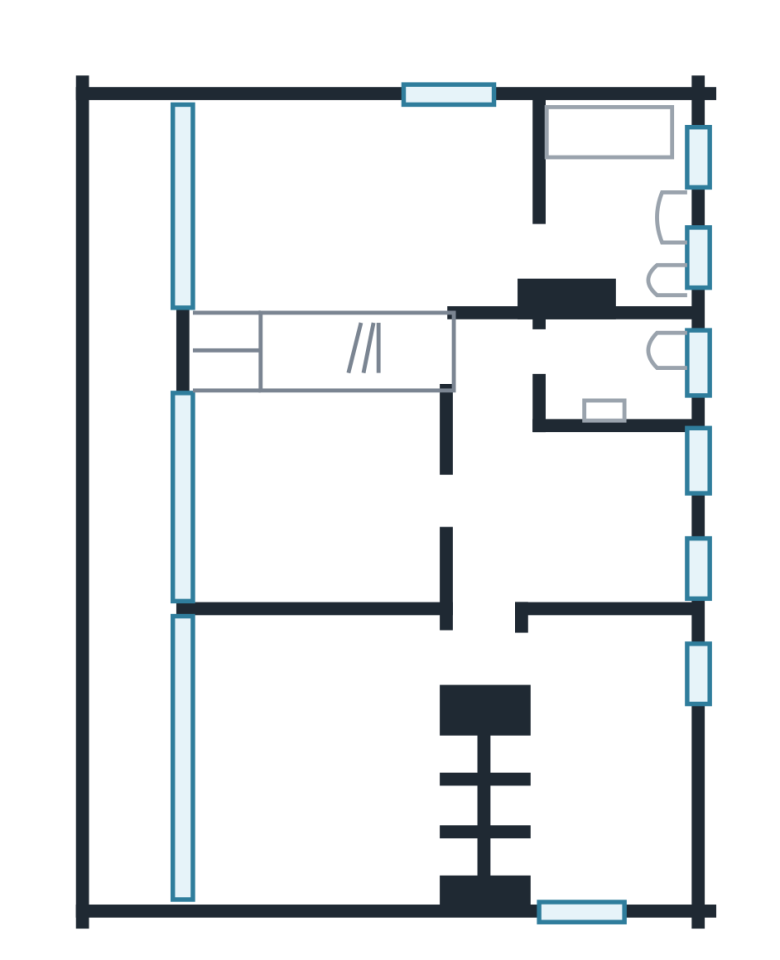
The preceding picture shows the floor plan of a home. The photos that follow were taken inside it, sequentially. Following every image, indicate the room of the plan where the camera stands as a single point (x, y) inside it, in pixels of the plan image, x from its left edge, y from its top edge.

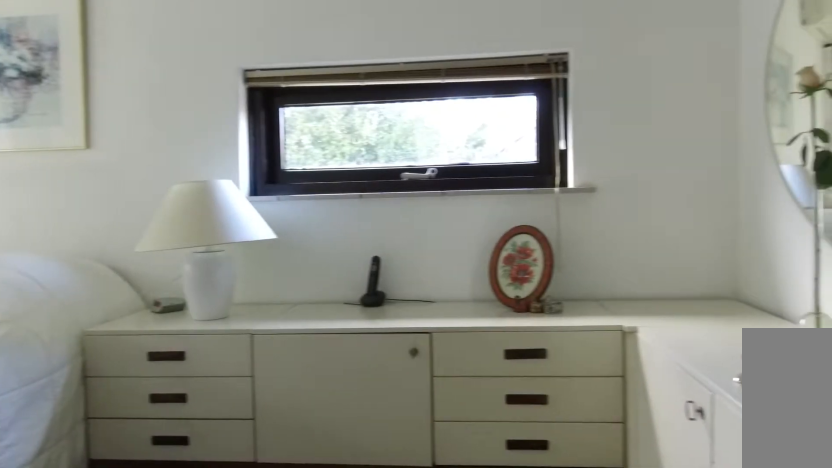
(368, 211)
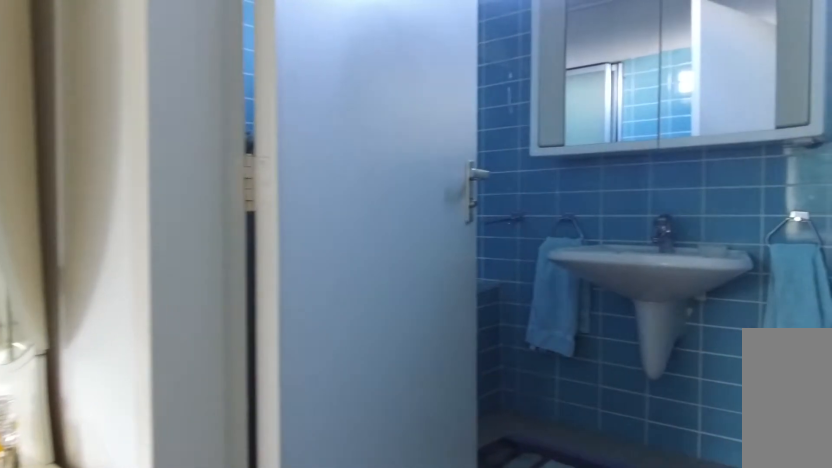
(368, 211)
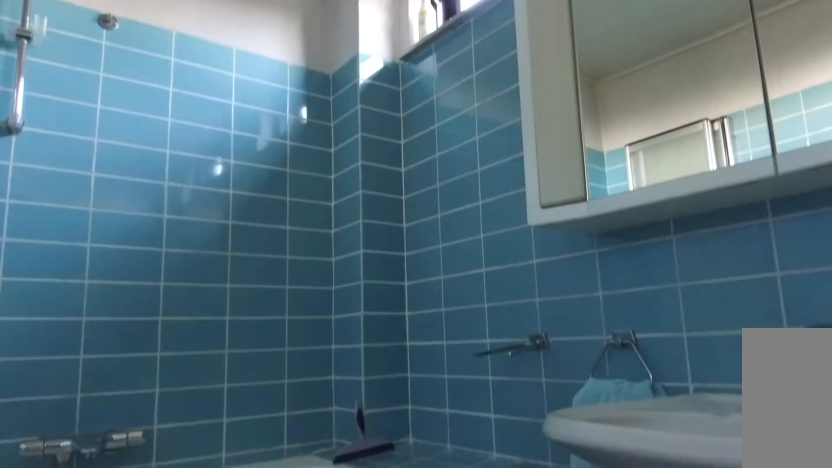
(613, 226)
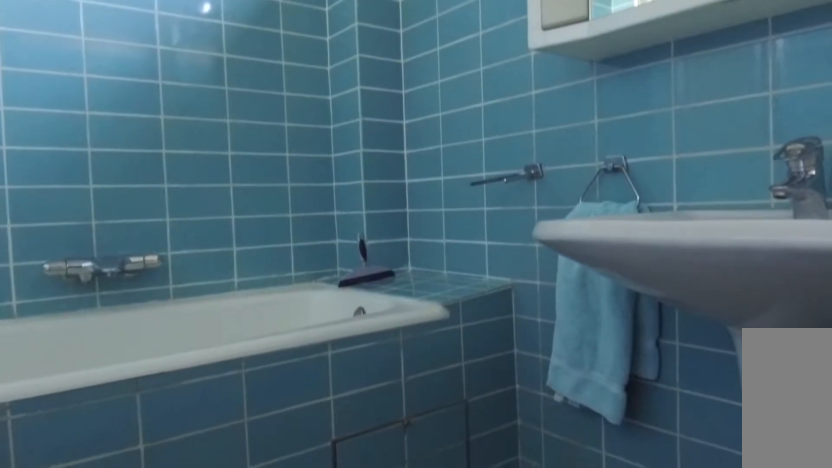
(613, 226)
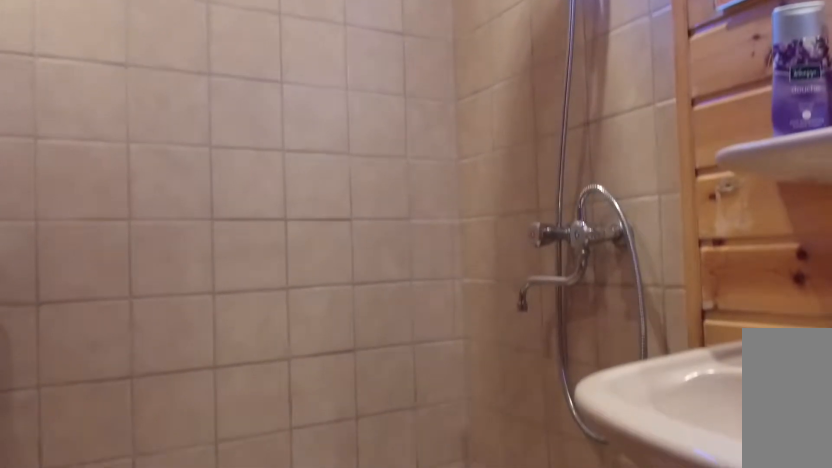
(613, 371)
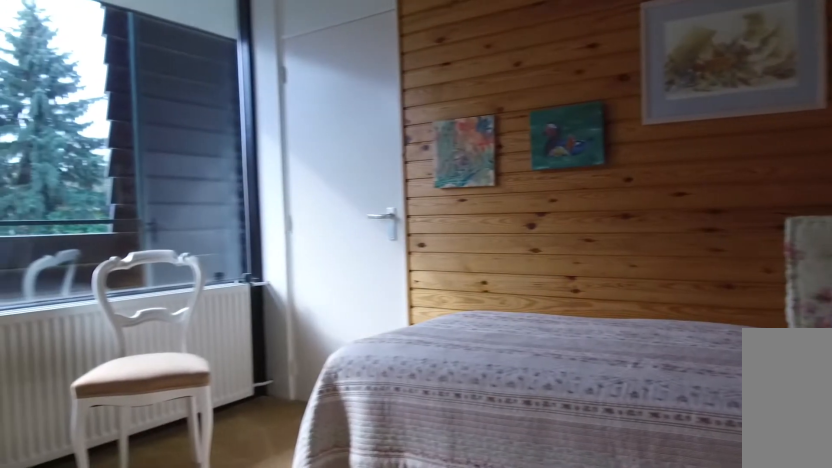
(322, 503)
